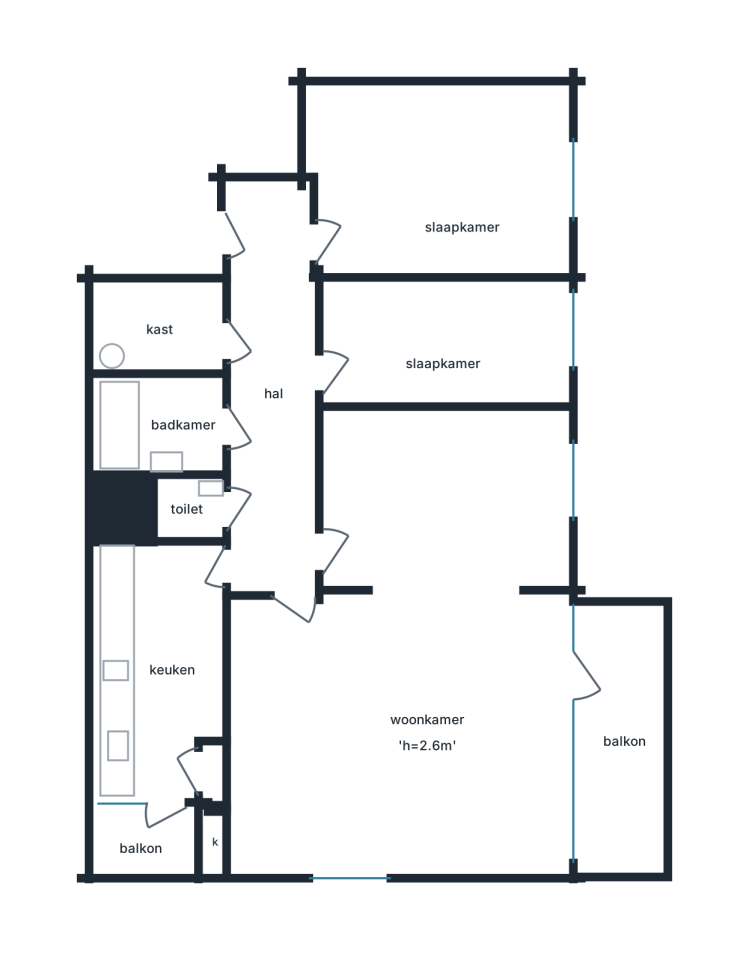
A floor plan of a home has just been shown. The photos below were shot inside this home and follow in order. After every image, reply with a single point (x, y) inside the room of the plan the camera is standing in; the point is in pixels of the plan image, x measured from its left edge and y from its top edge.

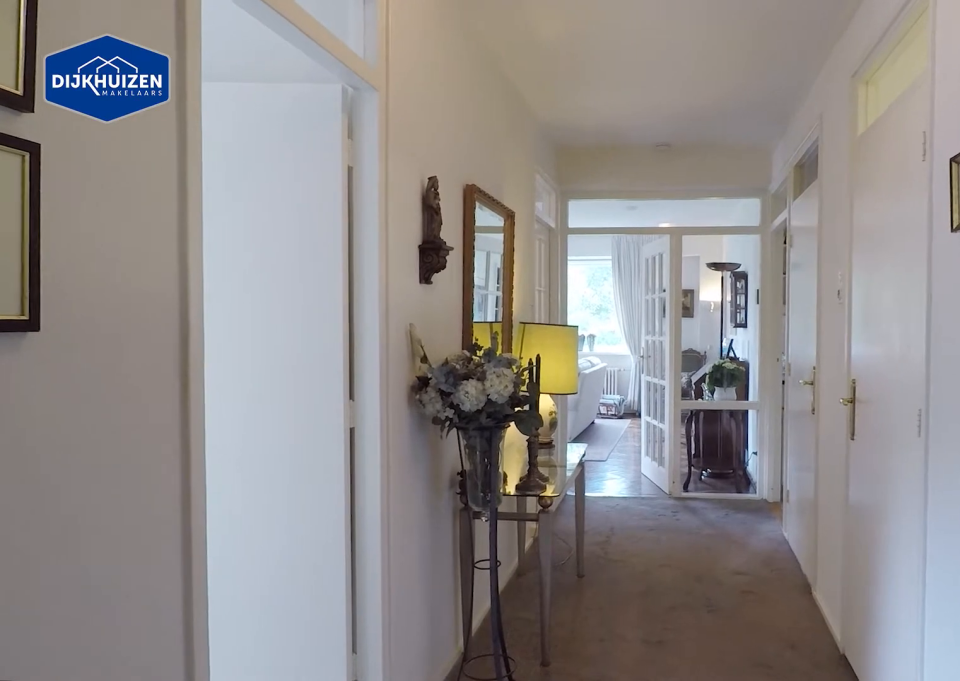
(273, 394)
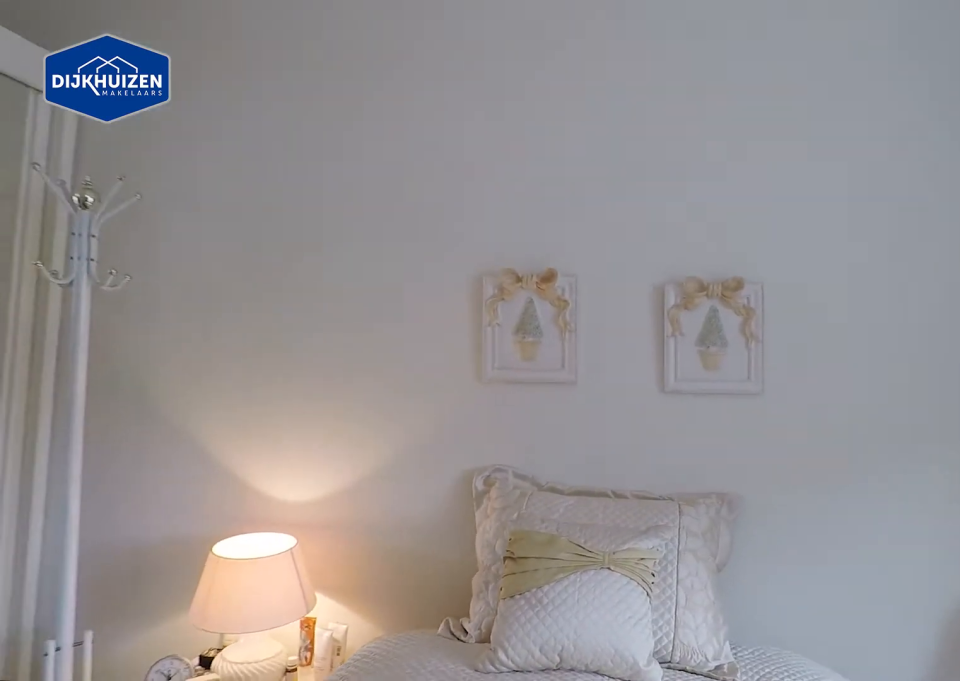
(439, 177)
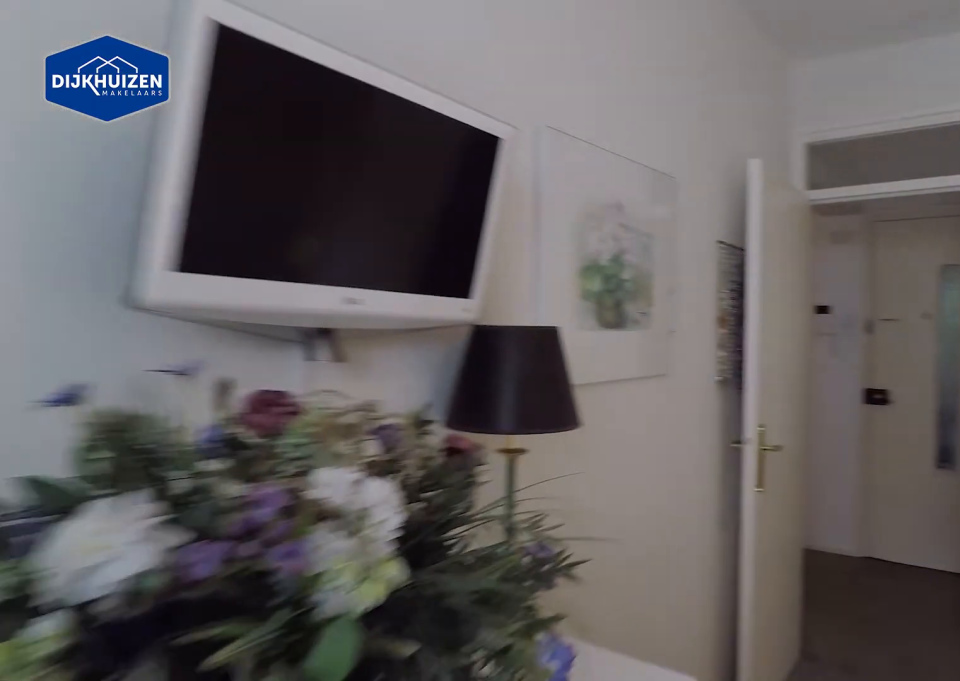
(439, 177)
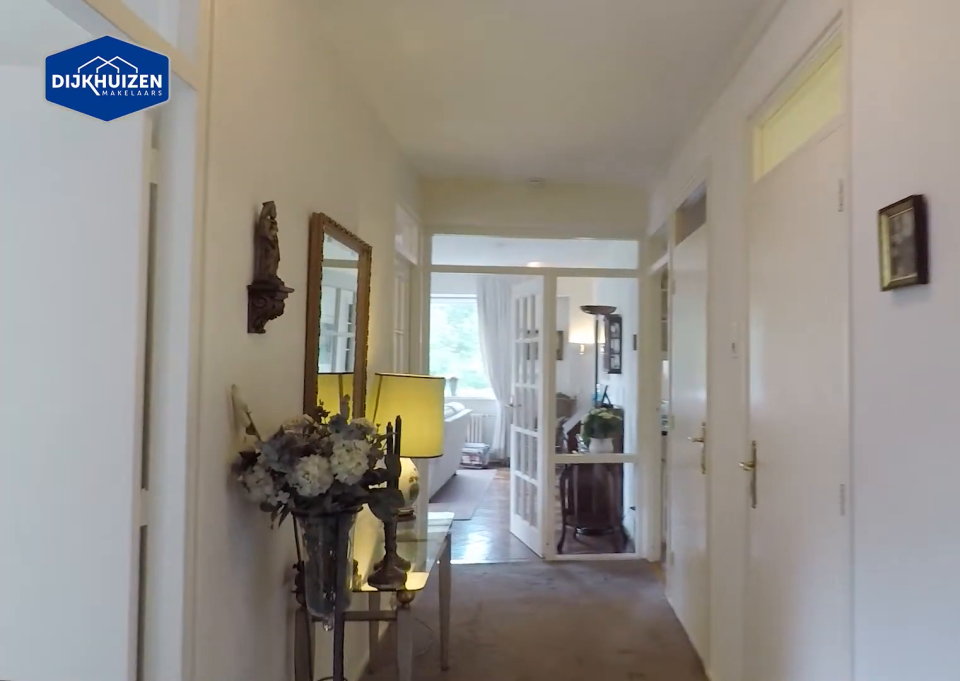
(273, 394)
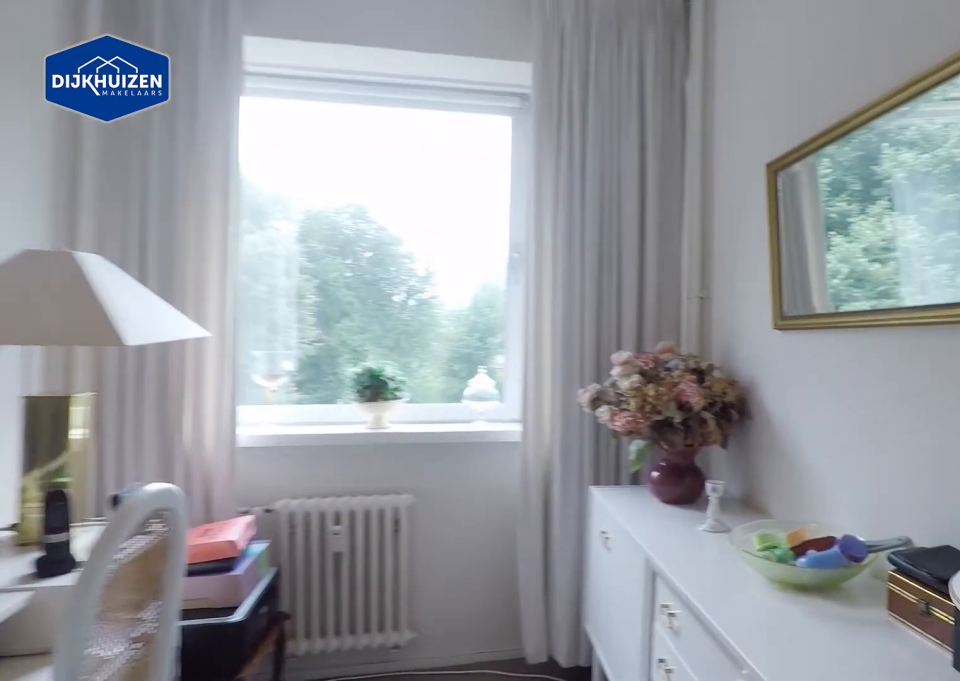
(444, 346)
